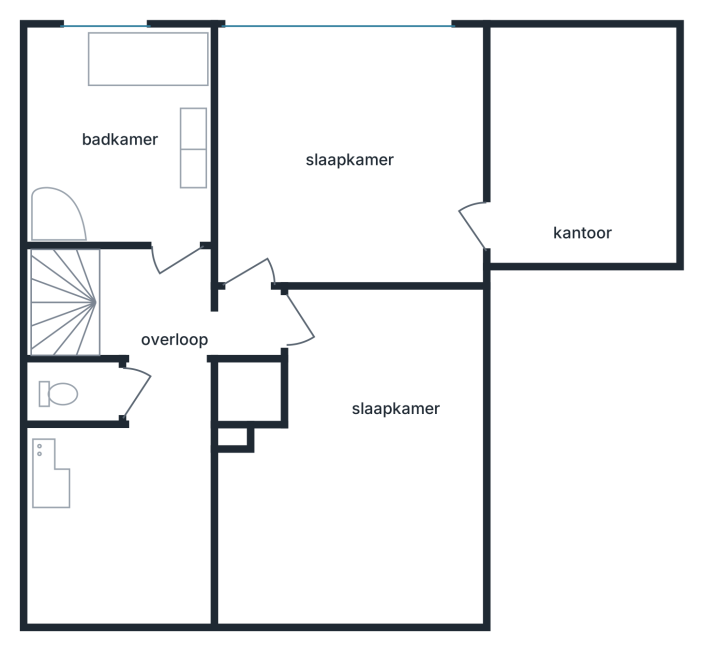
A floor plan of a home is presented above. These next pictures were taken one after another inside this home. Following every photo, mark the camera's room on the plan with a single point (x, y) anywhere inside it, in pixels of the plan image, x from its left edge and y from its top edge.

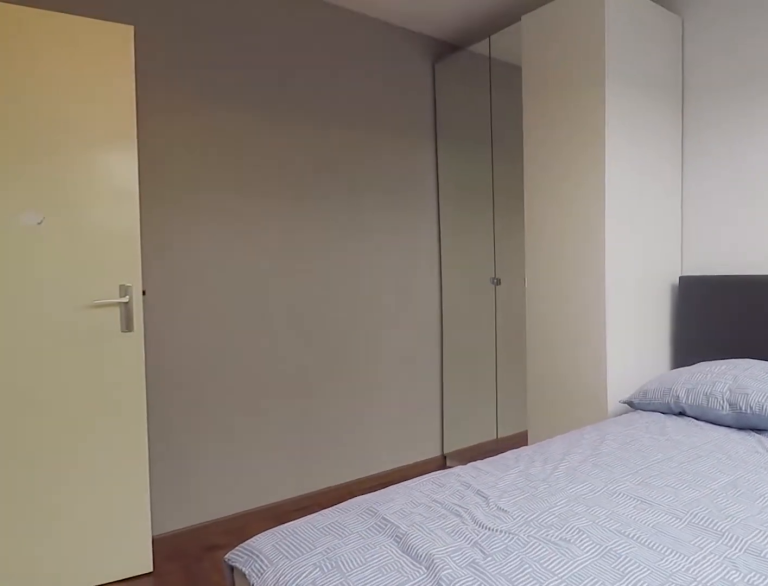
(369, 412)
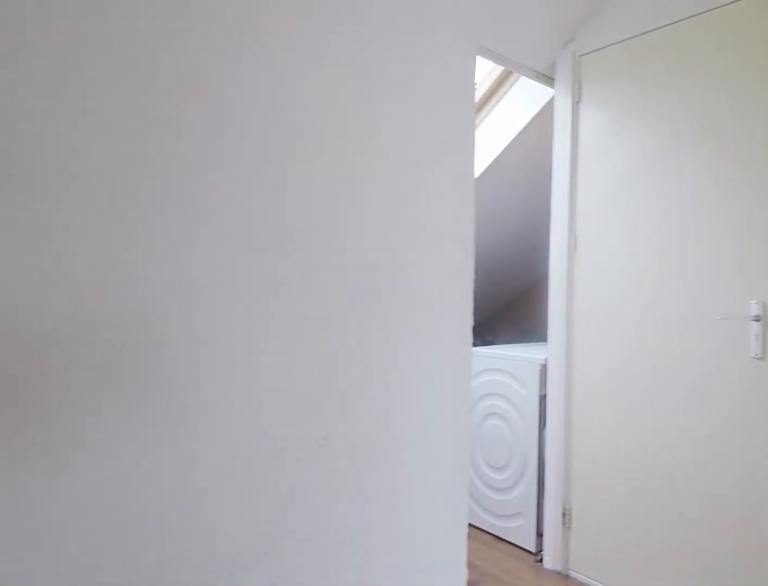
(154, 390)
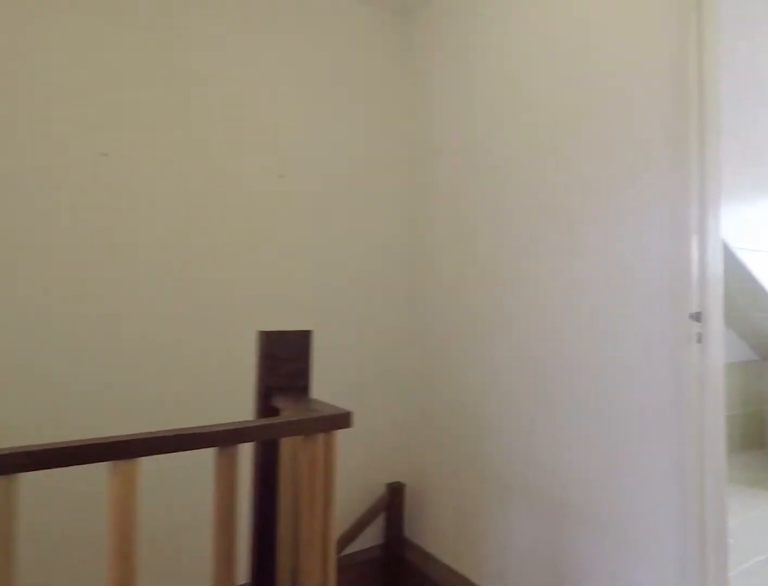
(154, 390)
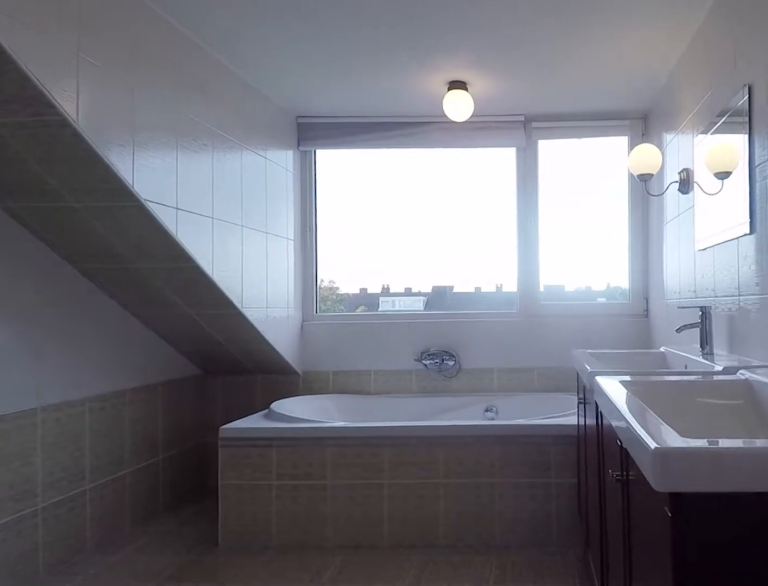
(126, 139)
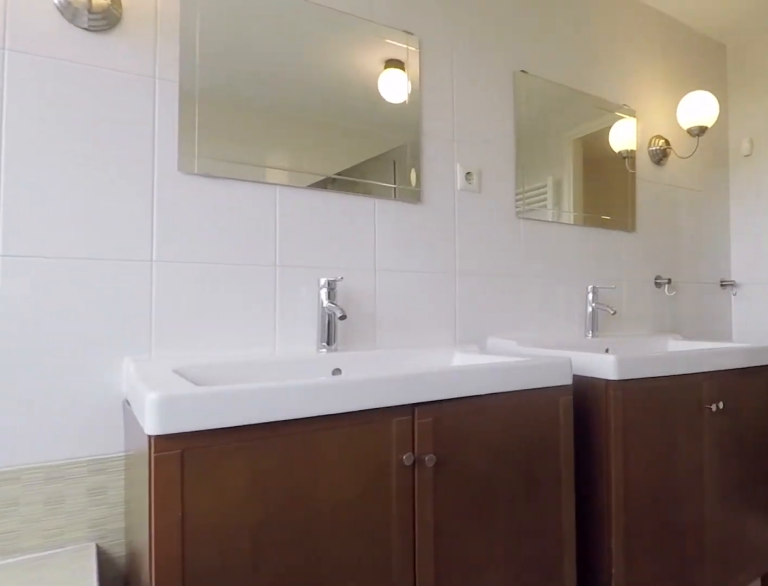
(126, 139)
